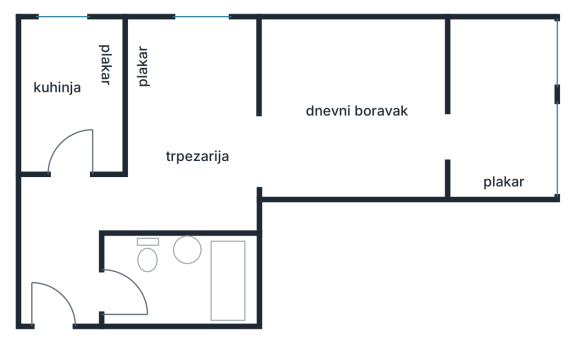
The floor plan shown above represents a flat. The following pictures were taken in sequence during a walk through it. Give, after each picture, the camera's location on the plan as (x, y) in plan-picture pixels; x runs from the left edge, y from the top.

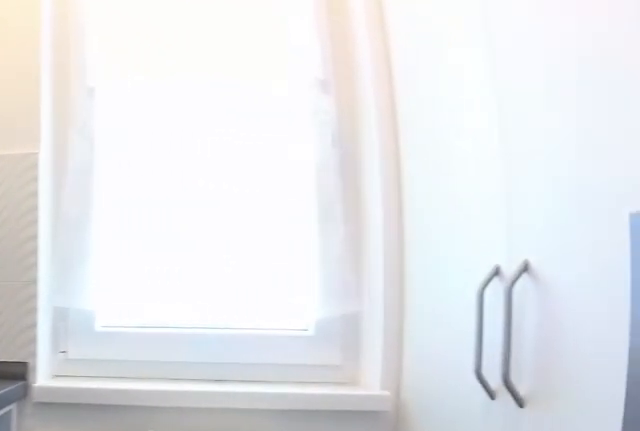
(72, 105)
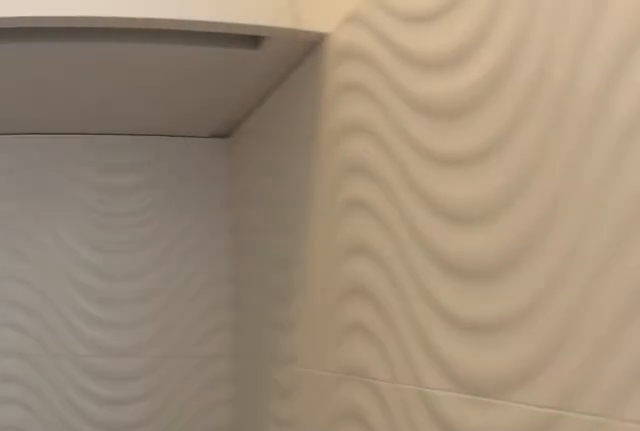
(81, 39)
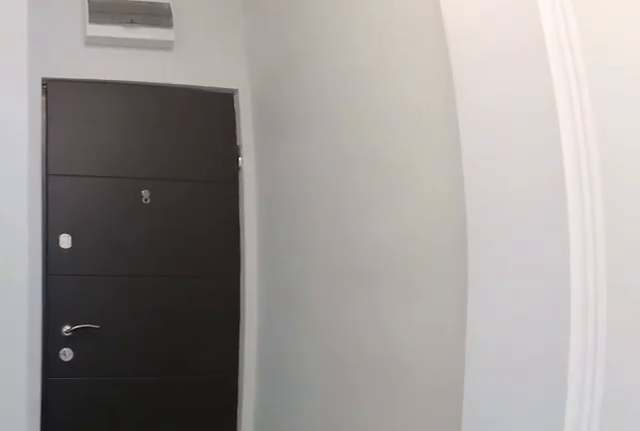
(72, 202)
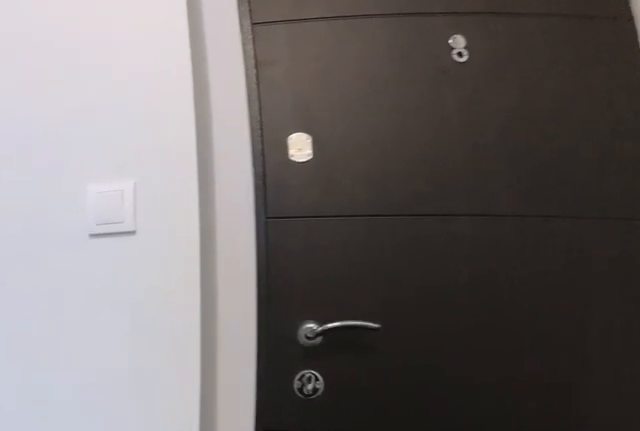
(69, 287)
